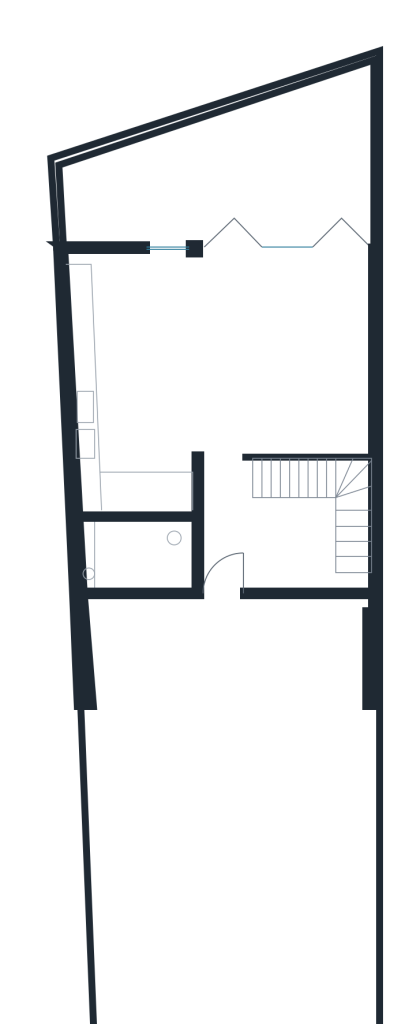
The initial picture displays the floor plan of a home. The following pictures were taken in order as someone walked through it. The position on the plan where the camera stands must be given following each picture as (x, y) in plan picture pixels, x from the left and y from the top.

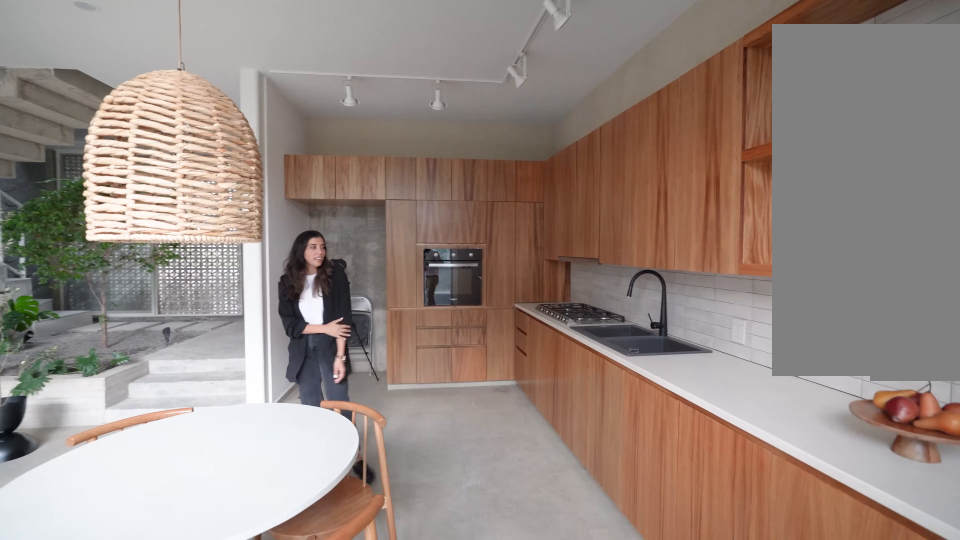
(127, 320)
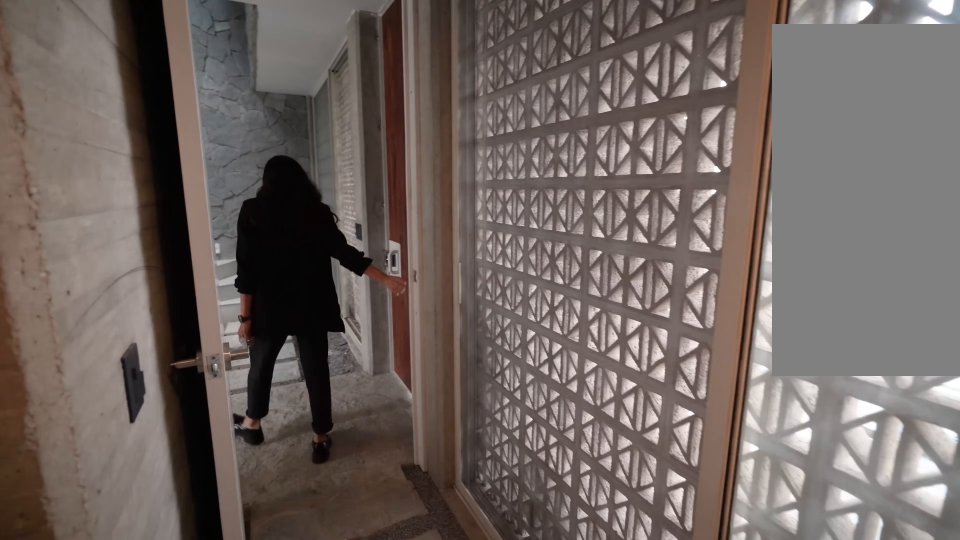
(102, 537)
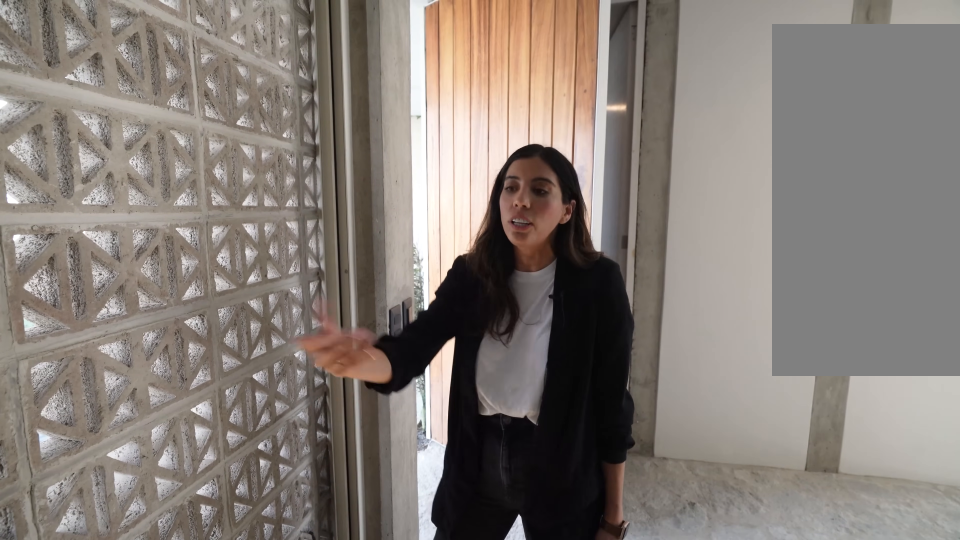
(300, 577)
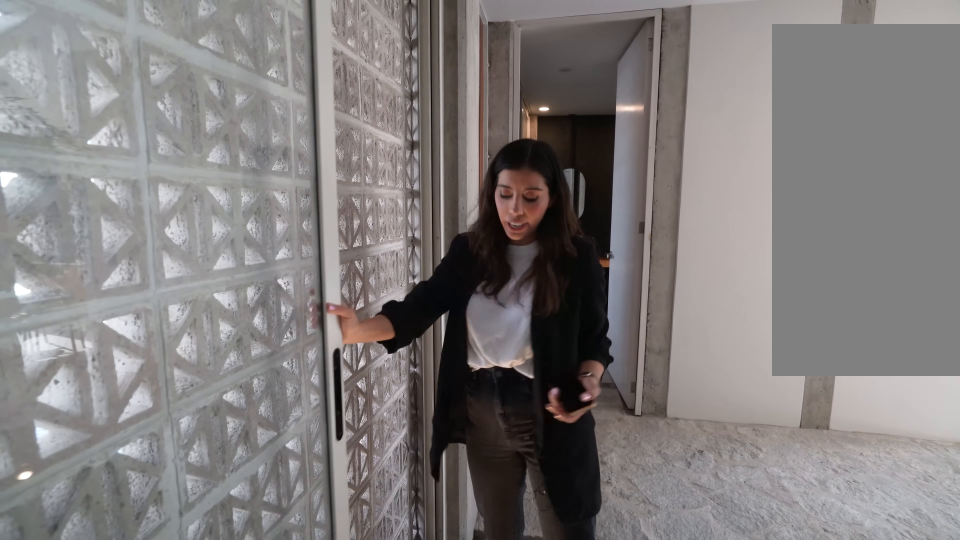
(300, 577)
